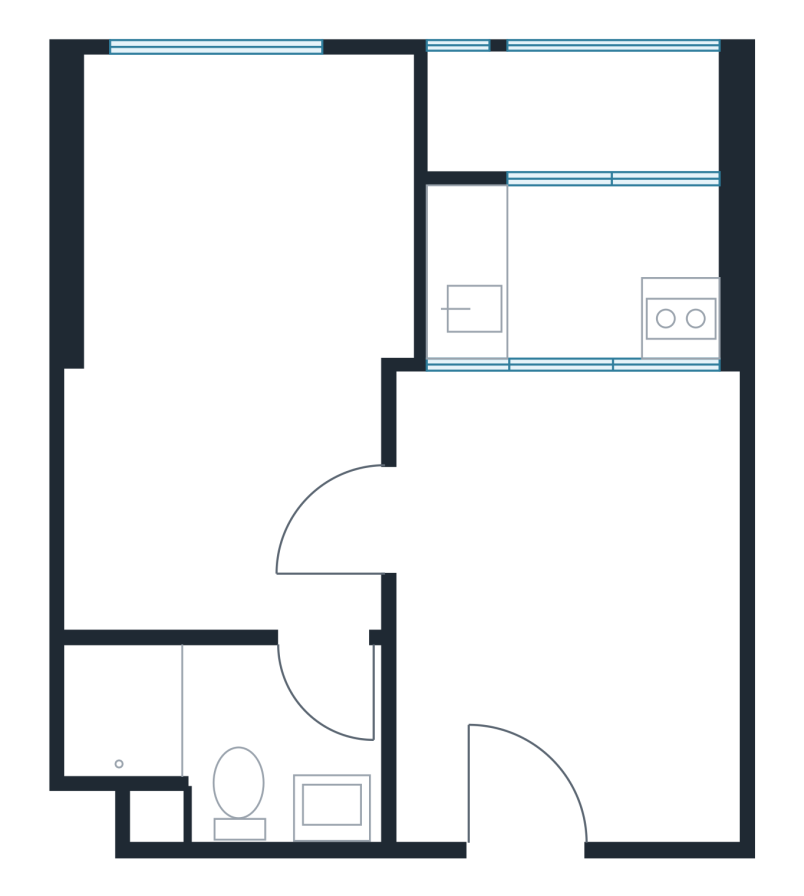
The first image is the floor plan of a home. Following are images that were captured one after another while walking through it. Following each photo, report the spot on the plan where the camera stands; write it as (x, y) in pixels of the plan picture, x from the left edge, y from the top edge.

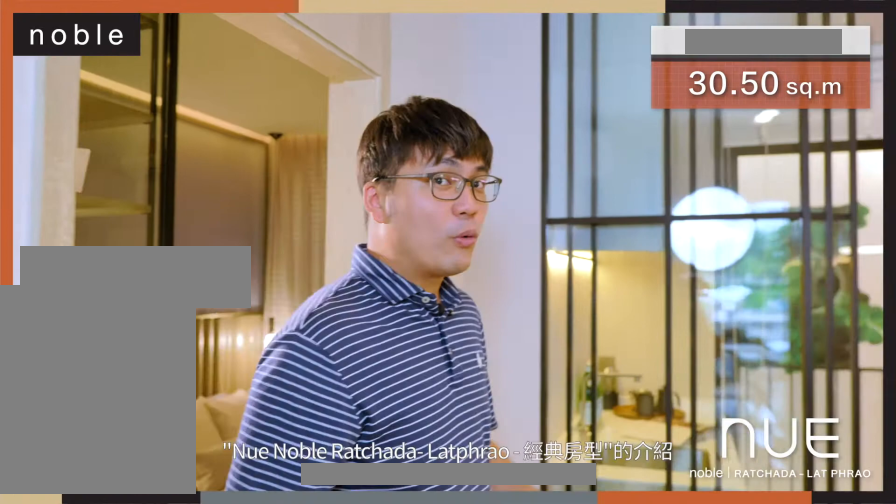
(499, 530)
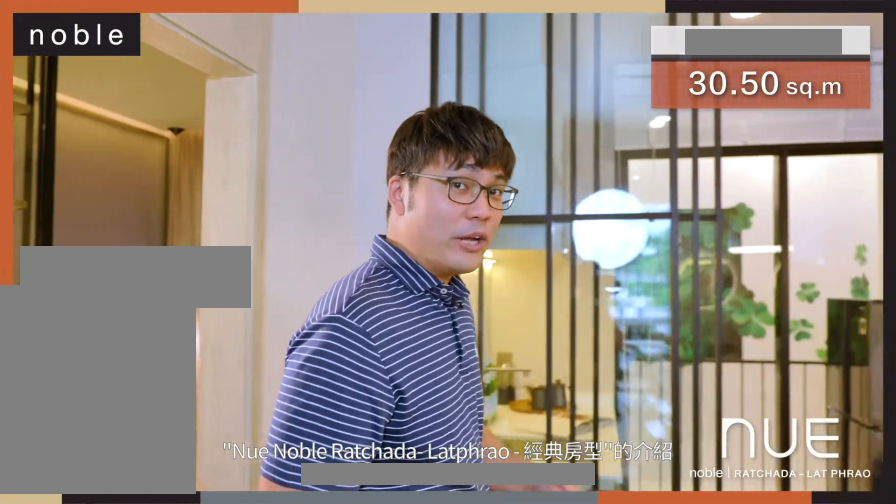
(500, 529)
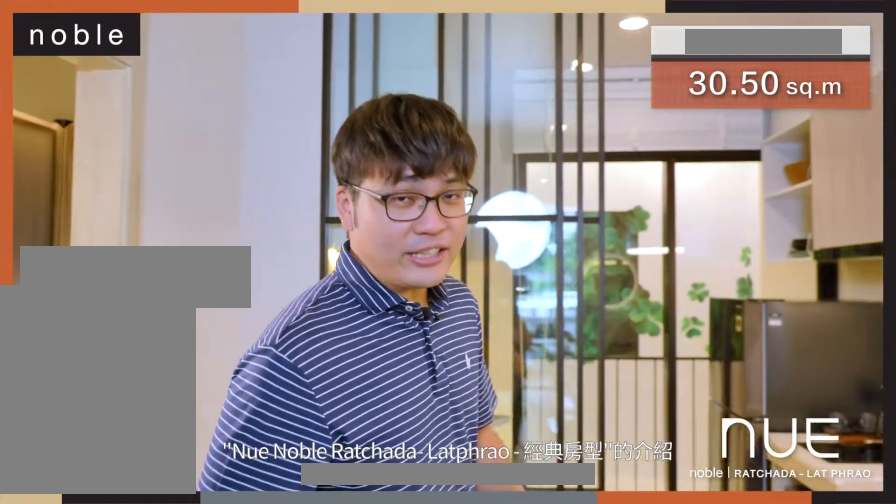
(502, 527)
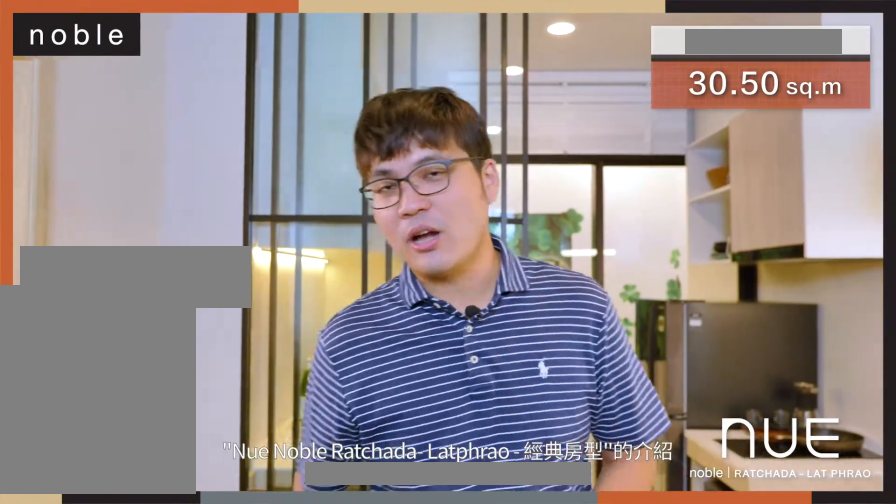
(500, 529)
